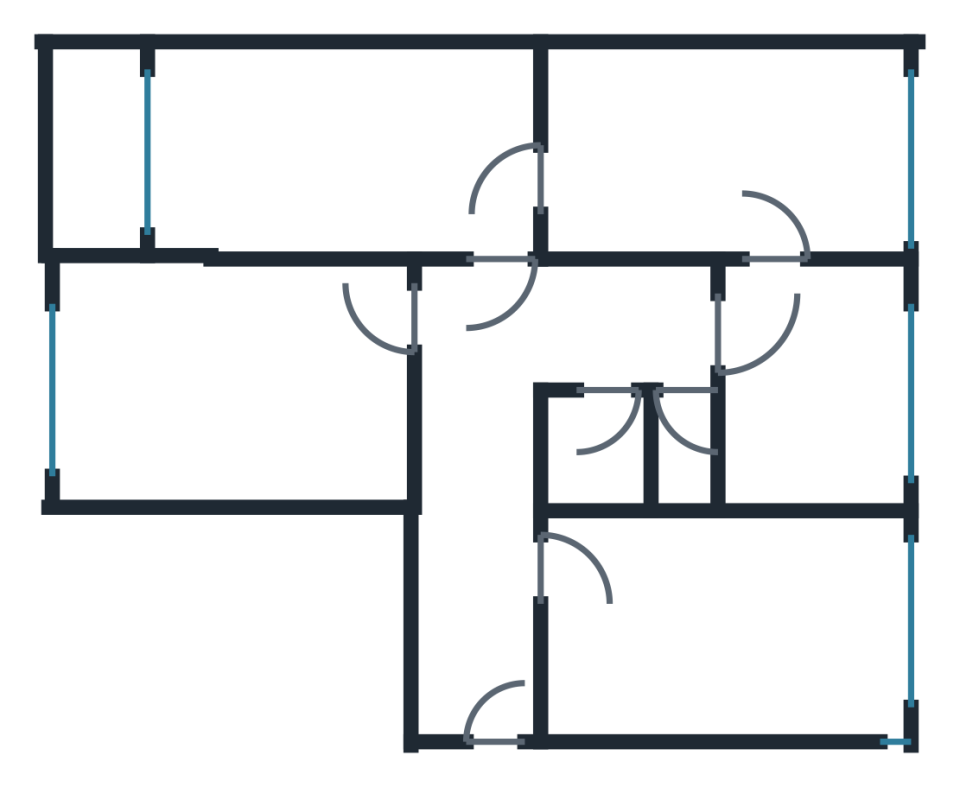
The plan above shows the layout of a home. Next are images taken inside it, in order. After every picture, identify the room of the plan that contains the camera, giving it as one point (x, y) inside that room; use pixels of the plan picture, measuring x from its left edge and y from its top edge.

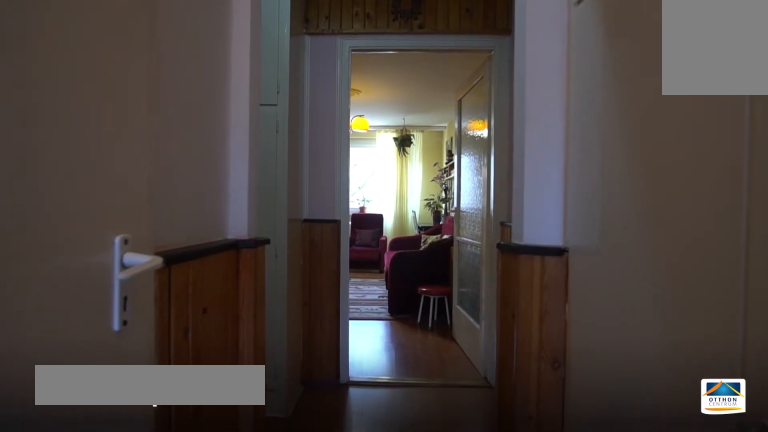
(618, 320)
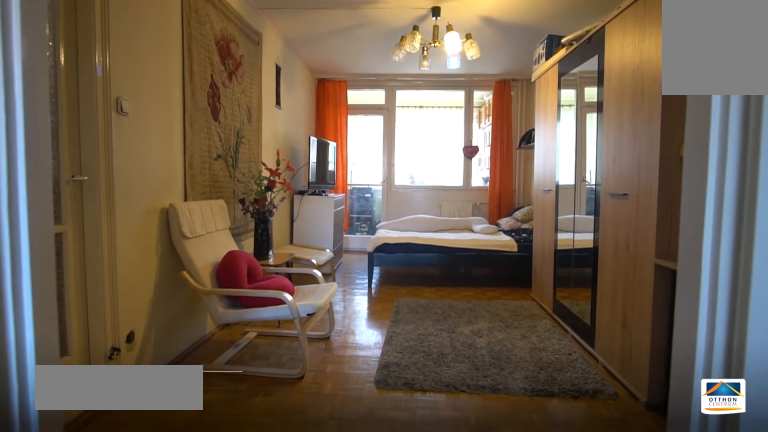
(300, 182)
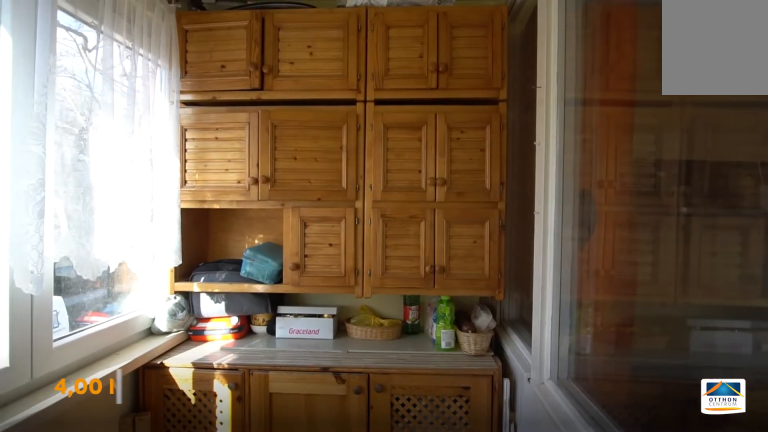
(106, 169)
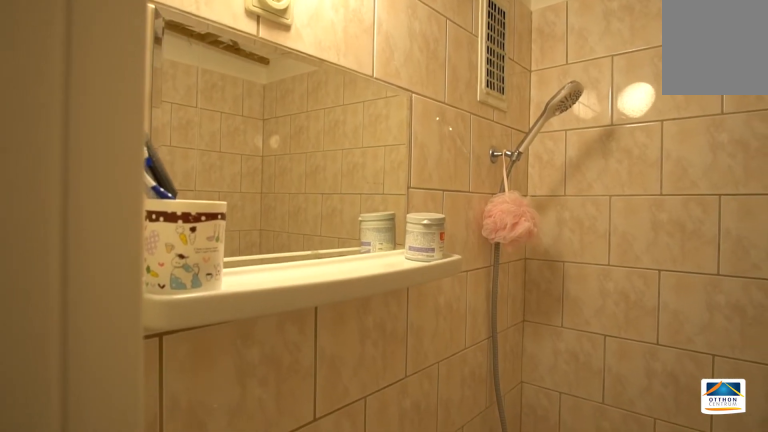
(590, 459)
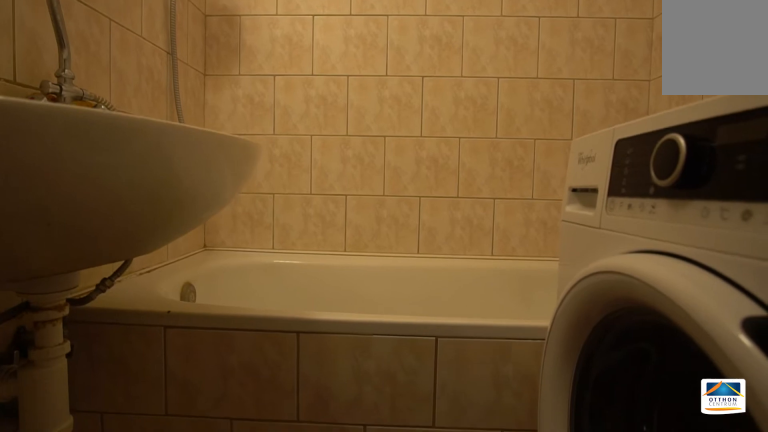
(590, 459)
